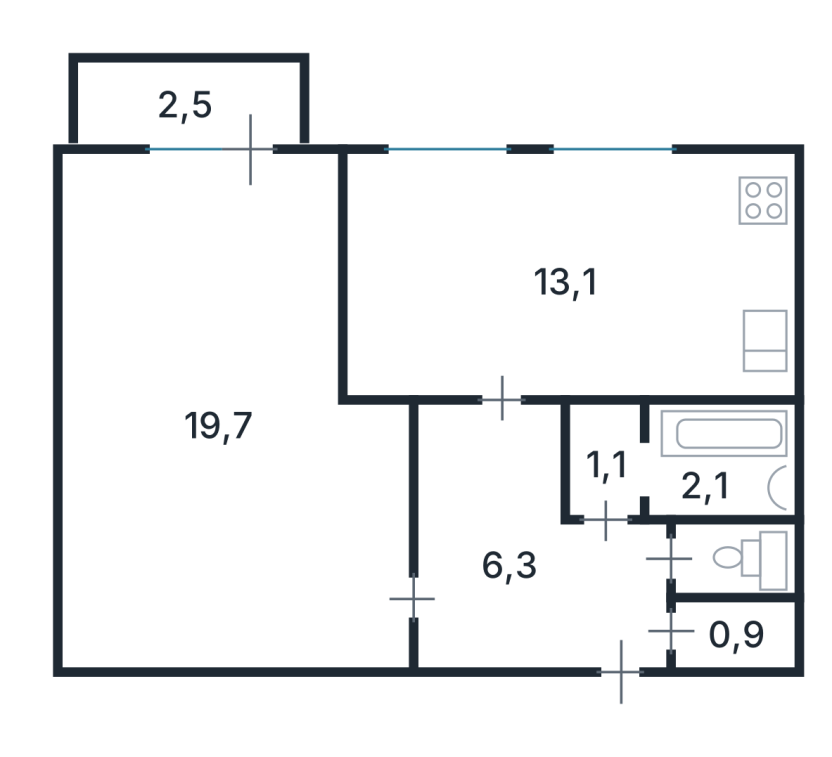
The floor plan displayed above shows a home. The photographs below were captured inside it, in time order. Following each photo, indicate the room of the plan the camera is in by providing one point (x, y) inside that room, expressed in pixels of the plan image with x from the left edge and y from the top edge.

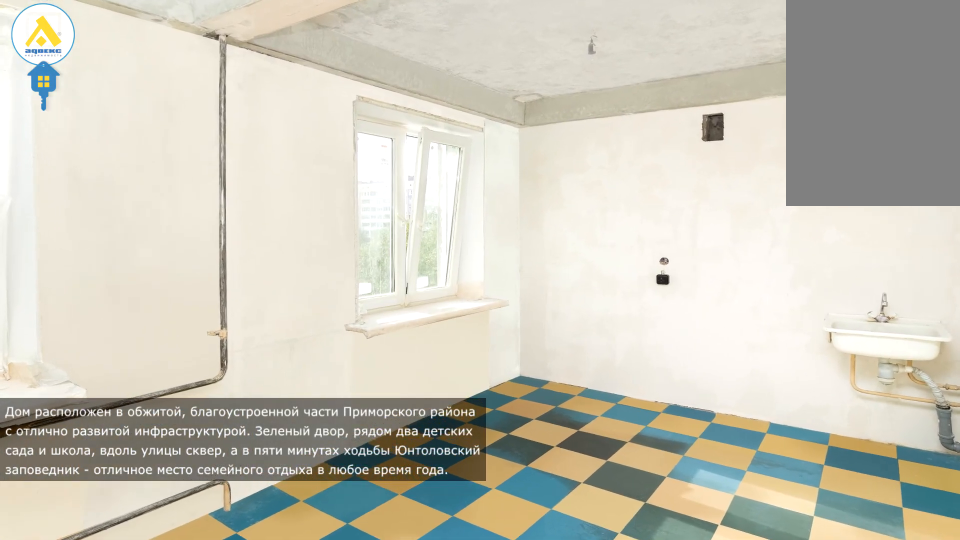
(563, 266)
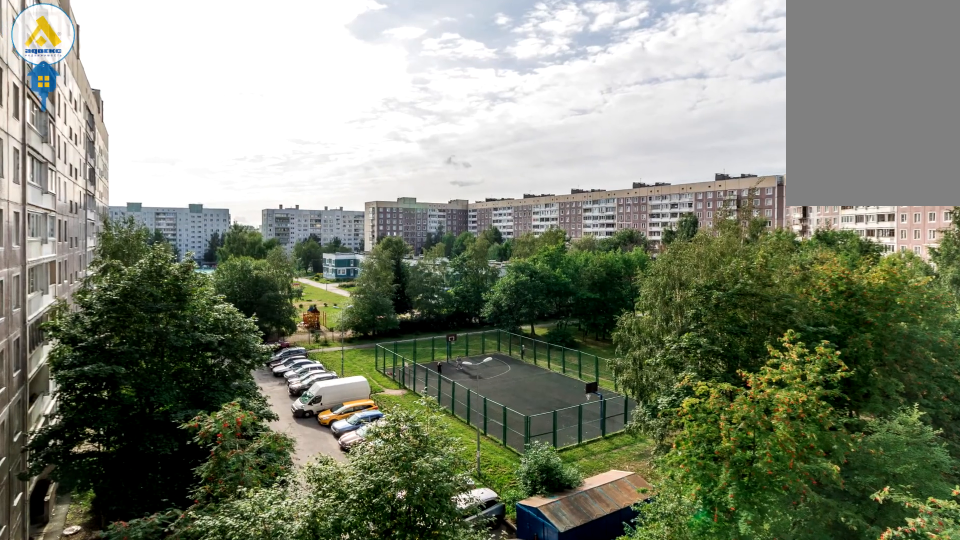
(188, 127)
